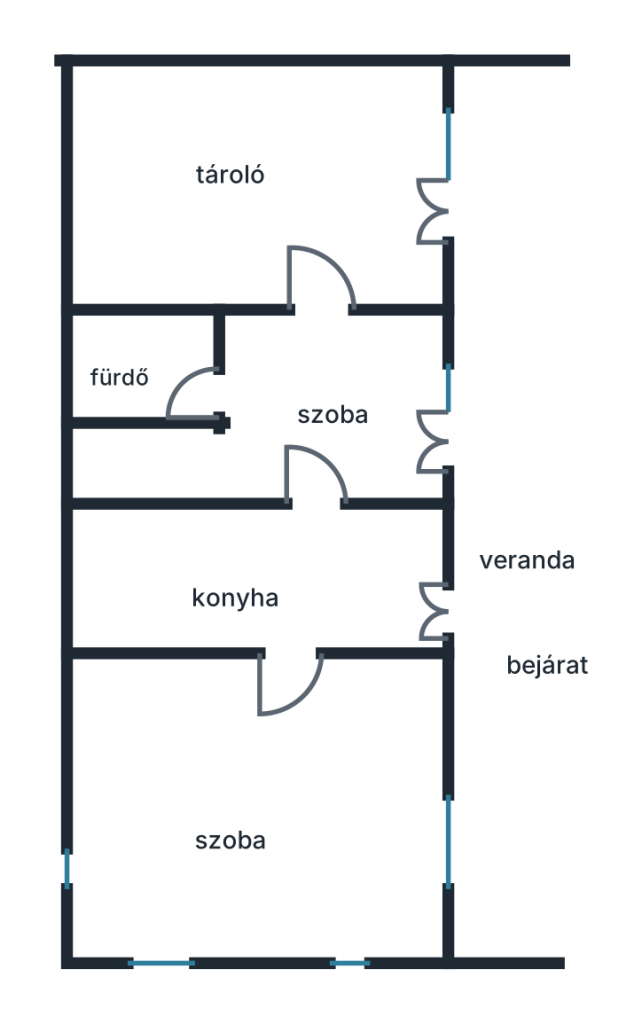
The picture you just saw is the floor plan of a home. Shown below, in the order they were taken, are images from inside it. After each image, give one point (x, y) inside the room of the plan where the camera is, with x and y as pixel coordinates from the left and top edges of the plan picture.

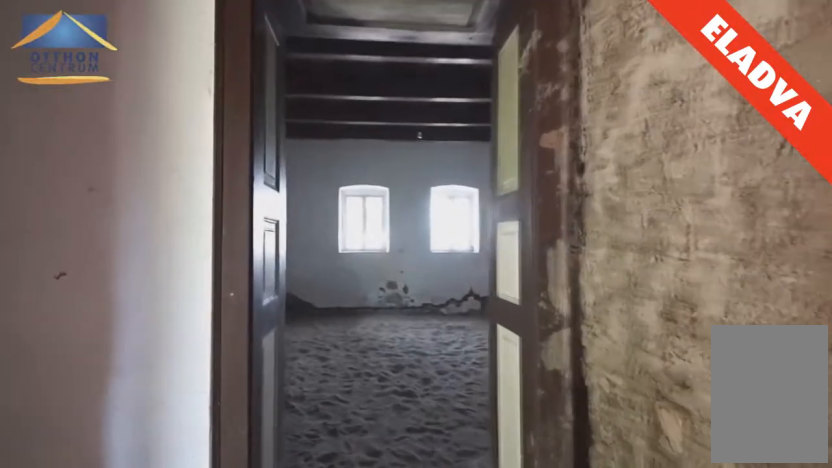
(284, 654)
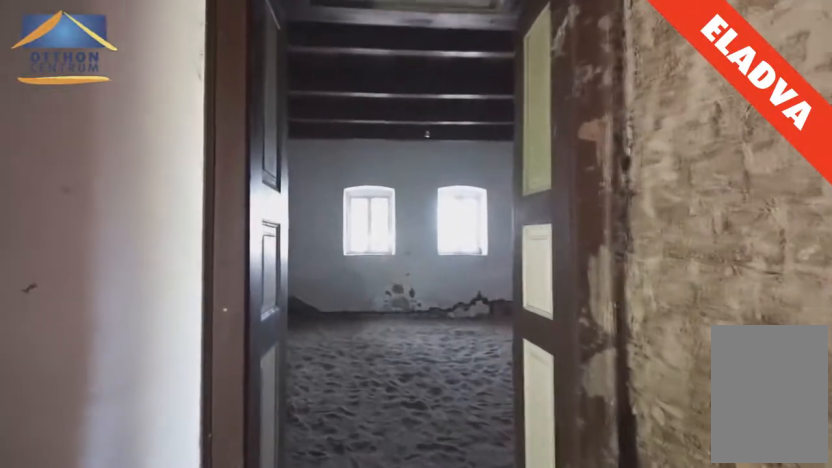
(286, 660)
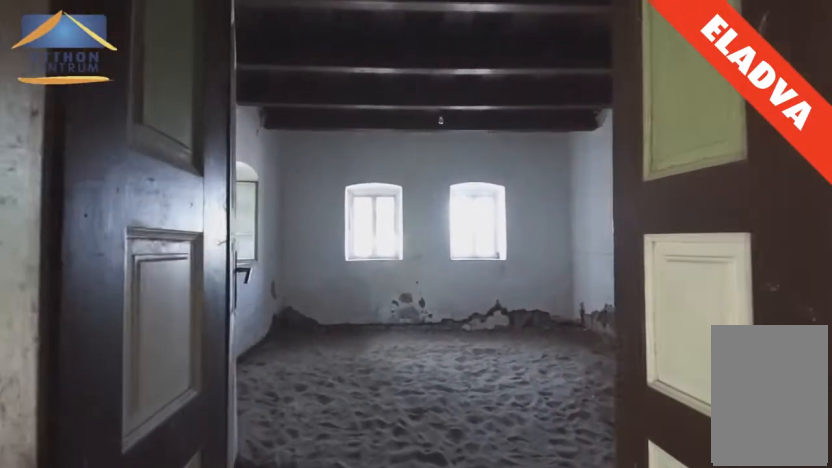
(289, 681)
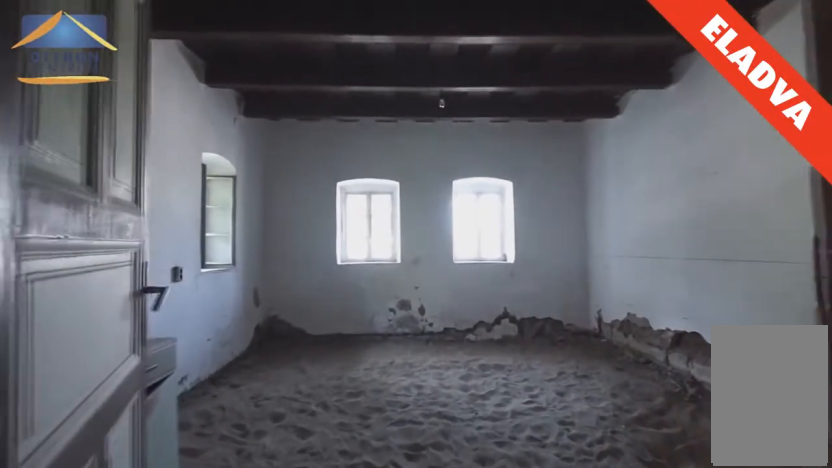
(289, 708)
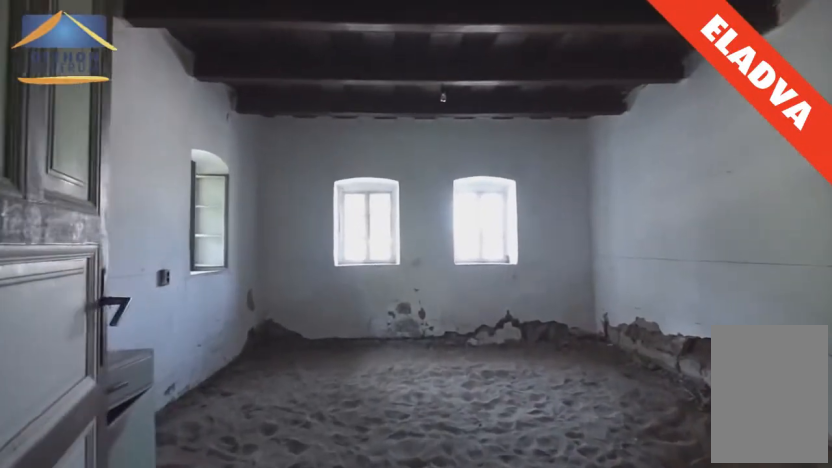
(289, 730)
